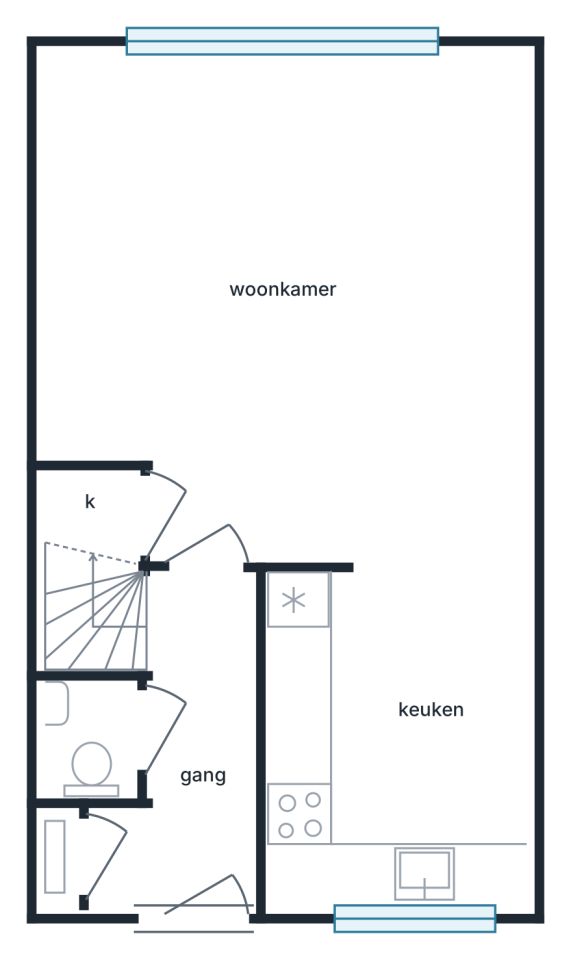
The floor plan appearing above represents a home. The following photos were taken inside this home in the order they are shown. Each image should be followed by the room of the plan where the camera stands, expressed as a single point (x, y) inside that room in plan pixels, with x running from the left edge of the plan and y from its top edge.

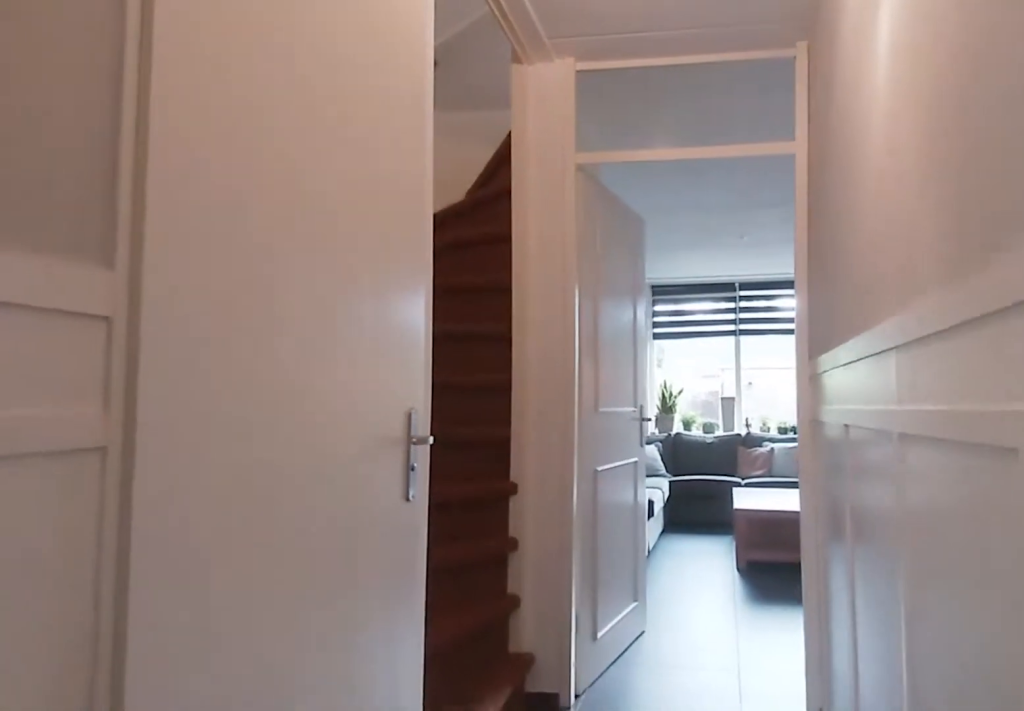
(193, 756)
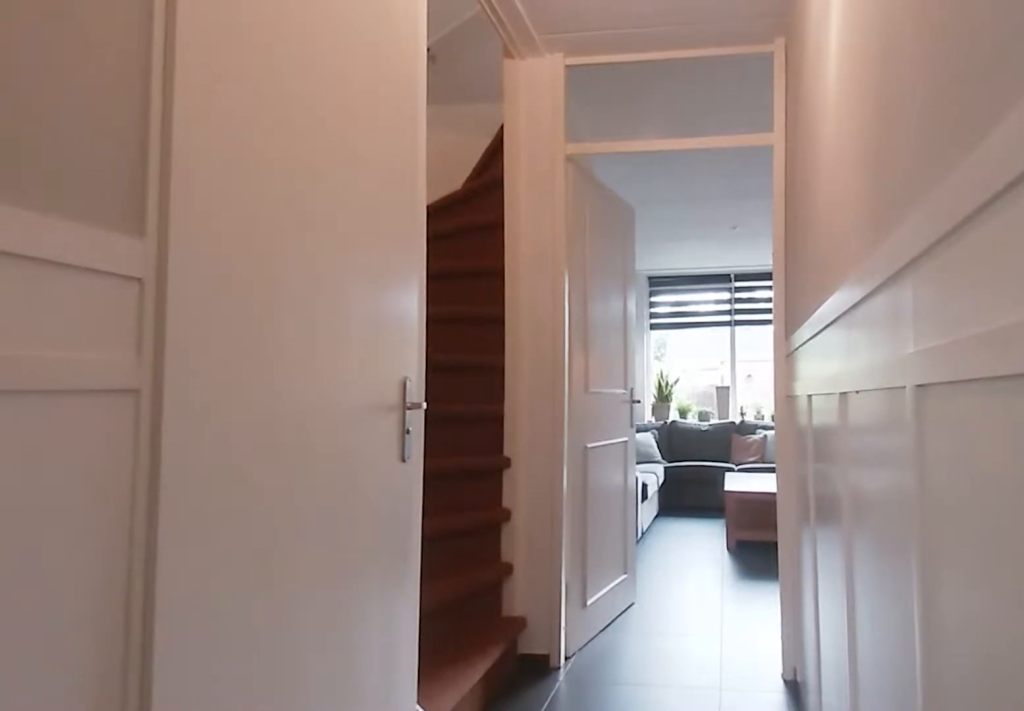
(193, 756)
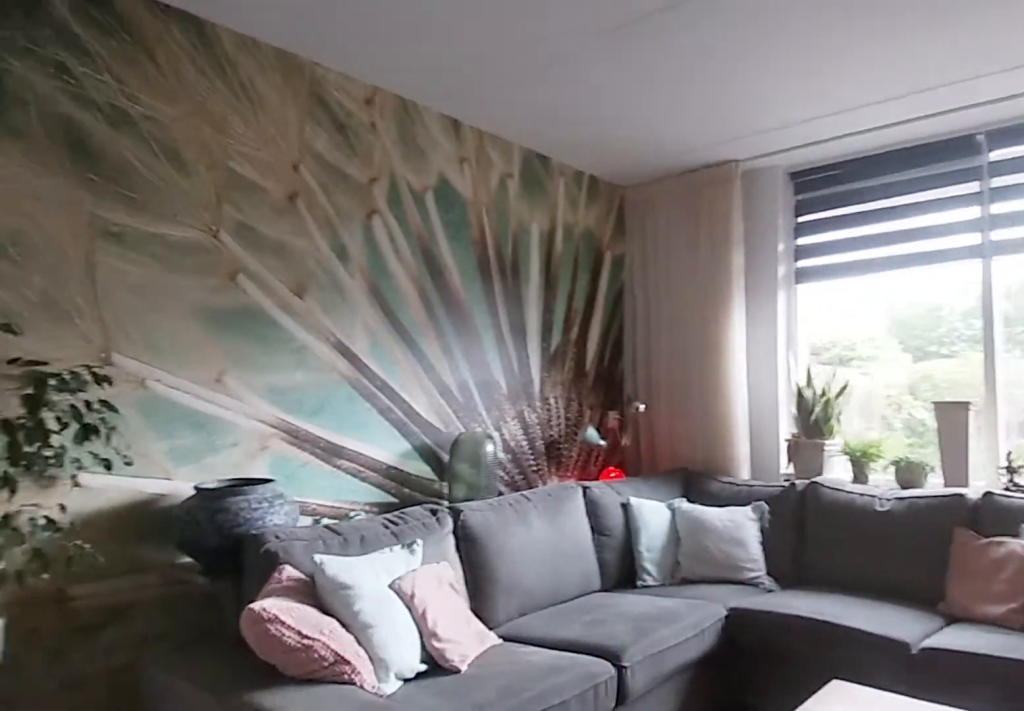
(298, 297)
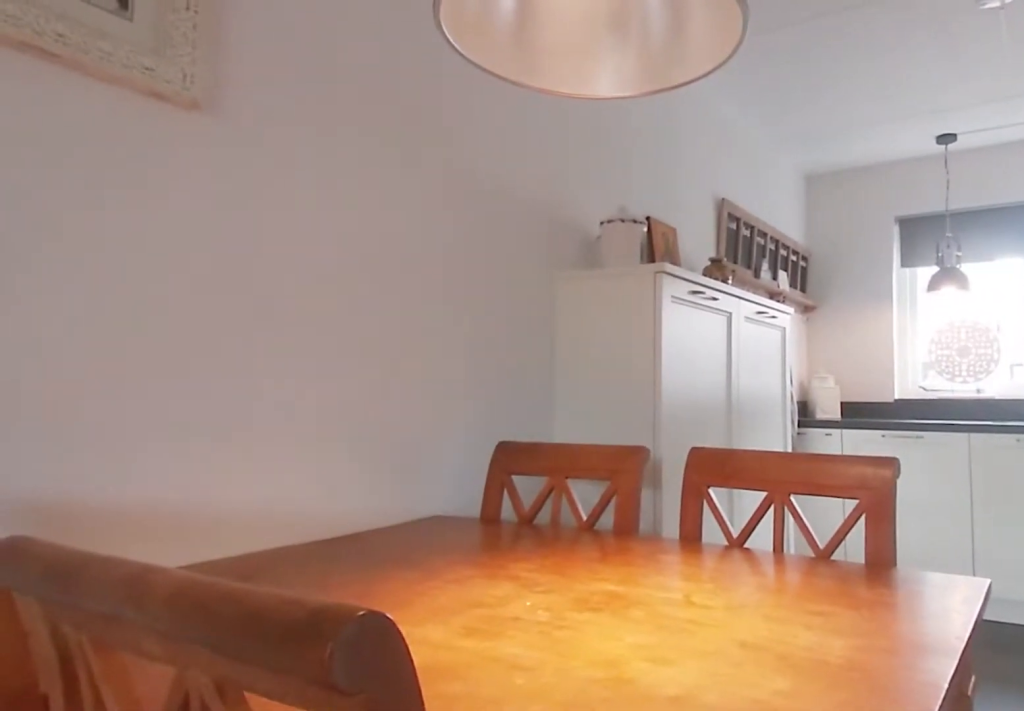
(296, 299)
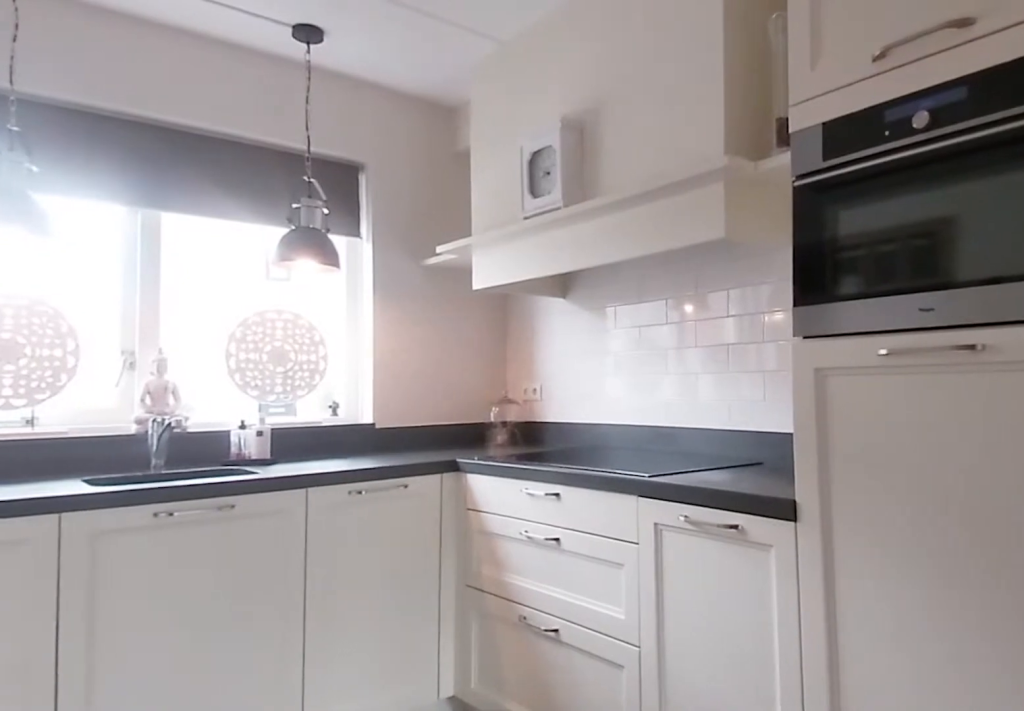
(397, 735)
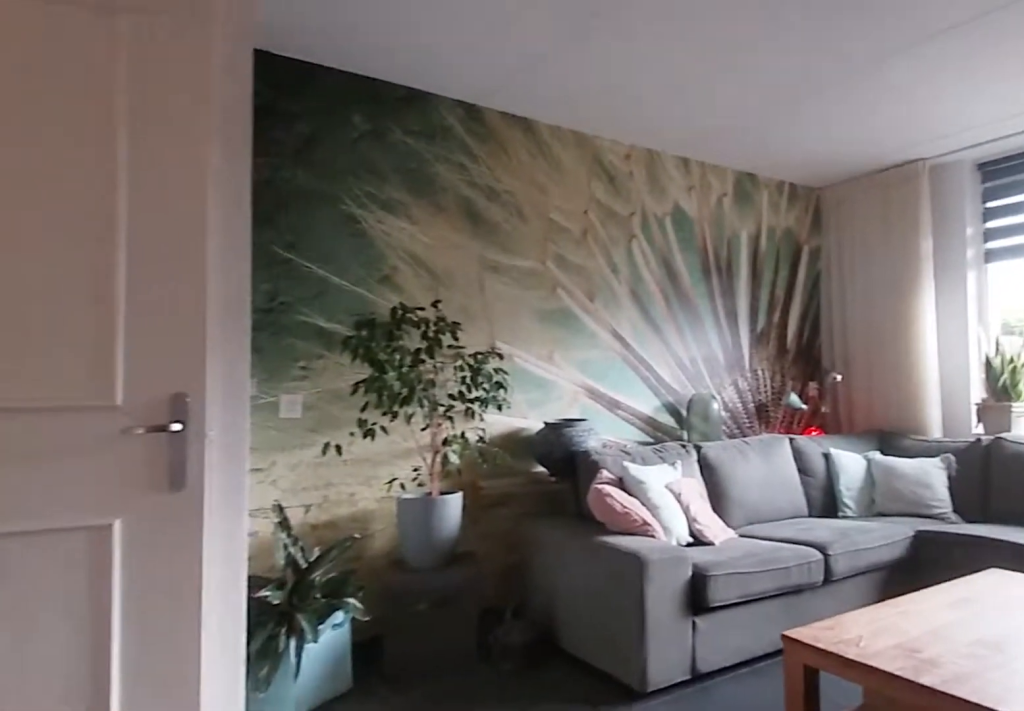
(294, 294)
